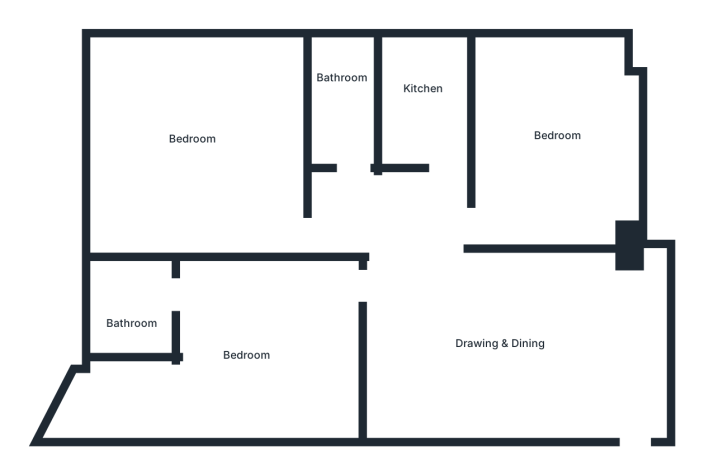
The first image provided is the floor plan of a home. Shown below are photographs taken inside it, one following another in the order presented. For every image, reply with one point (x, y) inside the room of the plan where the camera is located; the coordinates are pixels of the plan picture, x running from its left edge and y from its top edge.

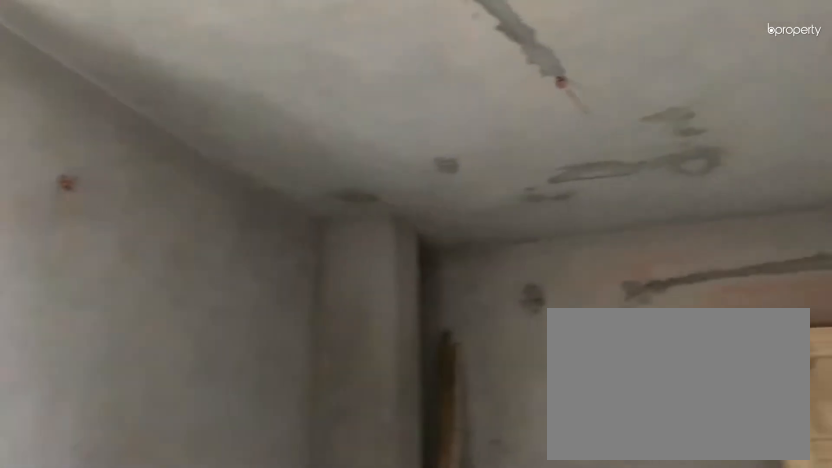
(513, 351)
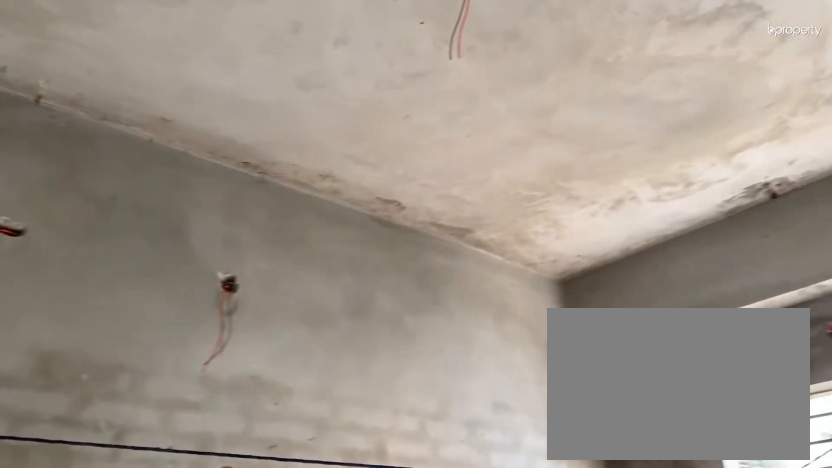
(549, 137)
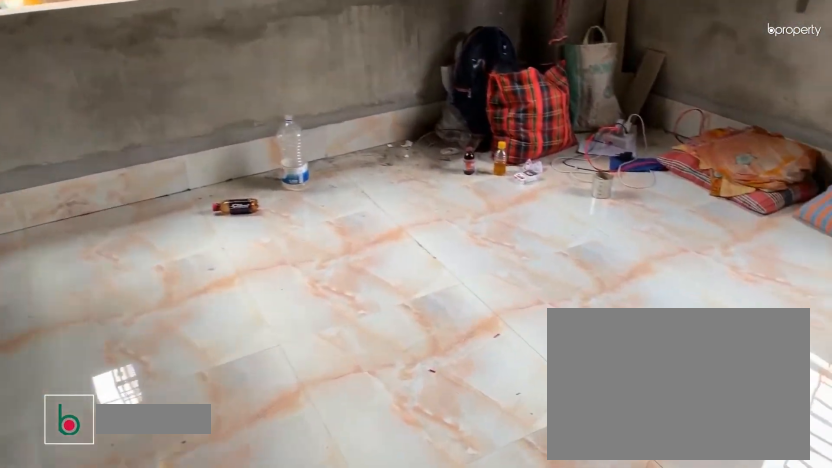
(193, 134)
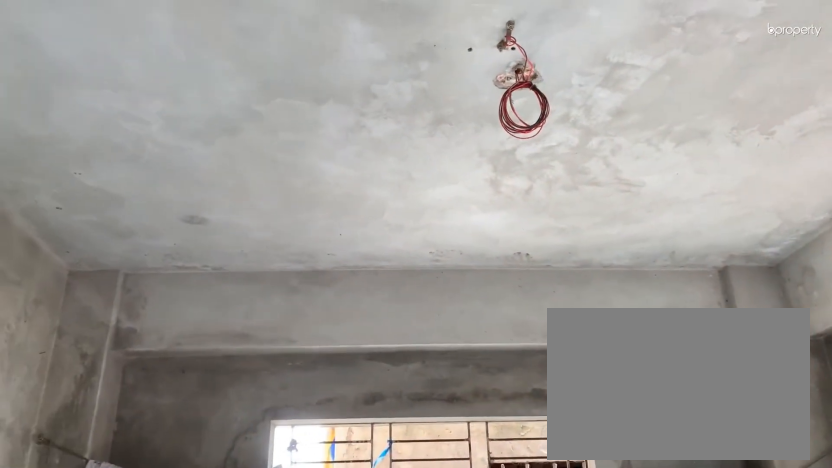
(193, 135)
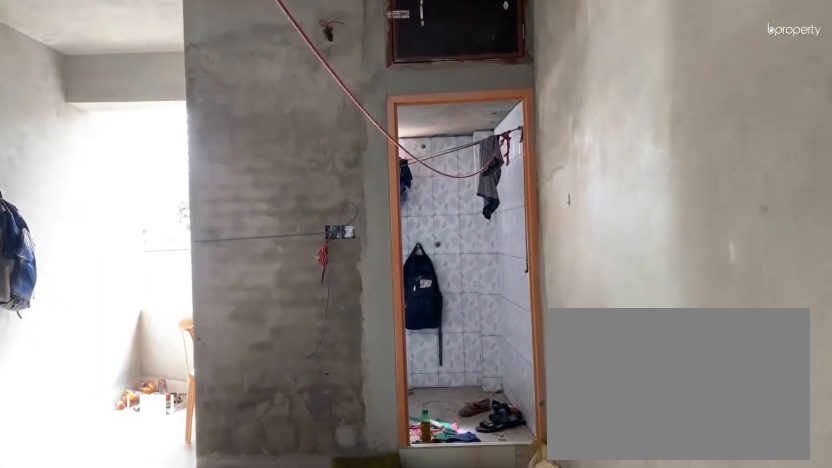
(255, 345)
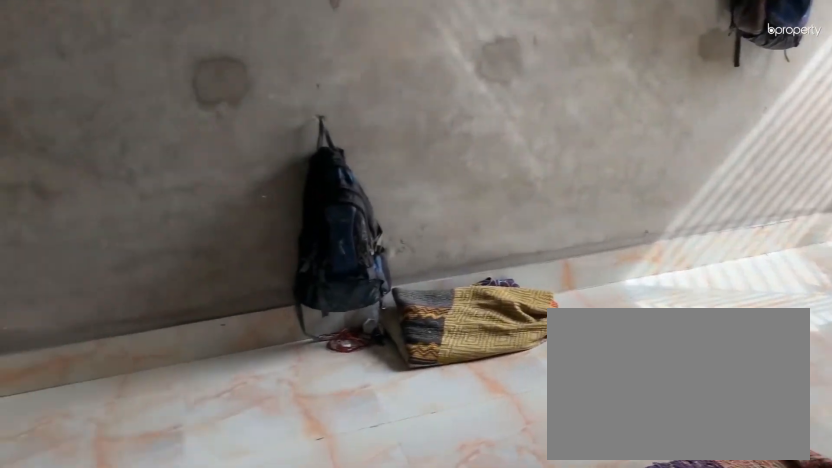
(255, 345)
